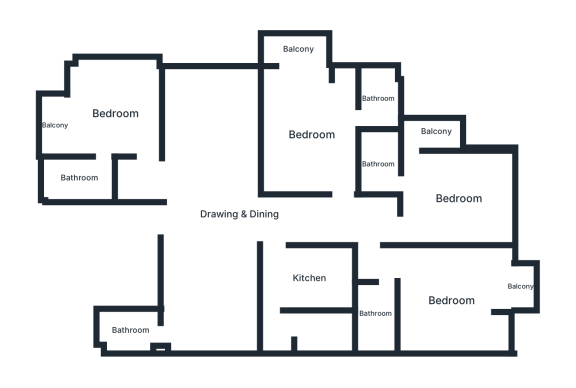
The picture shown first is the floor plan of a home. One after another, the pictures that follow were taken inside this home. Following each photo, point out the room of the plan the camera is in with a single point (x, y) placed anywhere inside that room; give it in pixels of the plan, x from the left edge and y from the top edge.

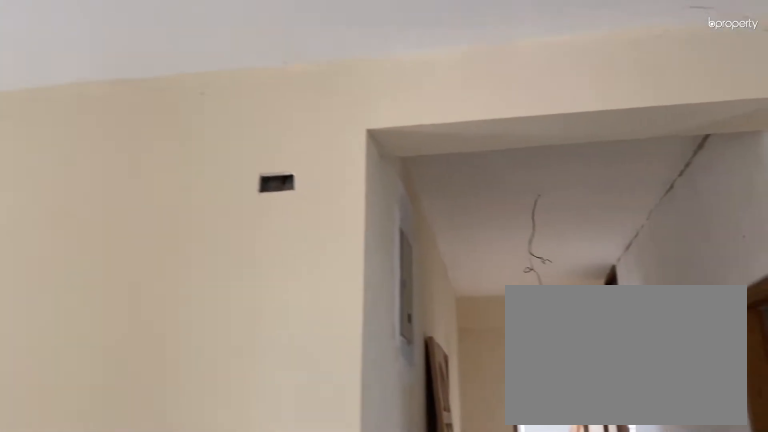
(239, 213)
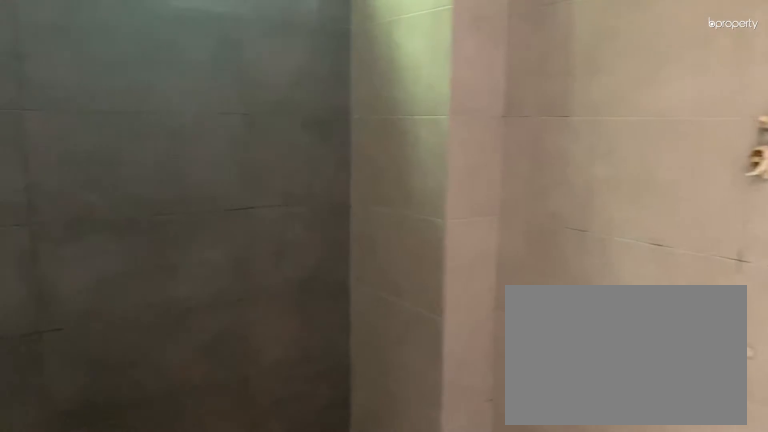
(379, 99)
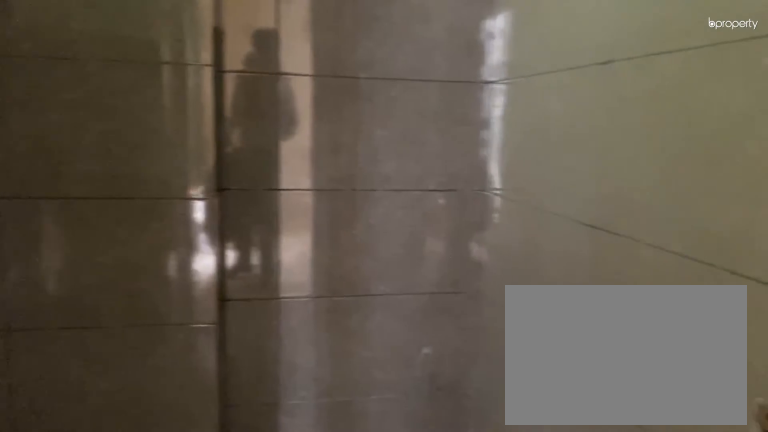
(131, 330)
